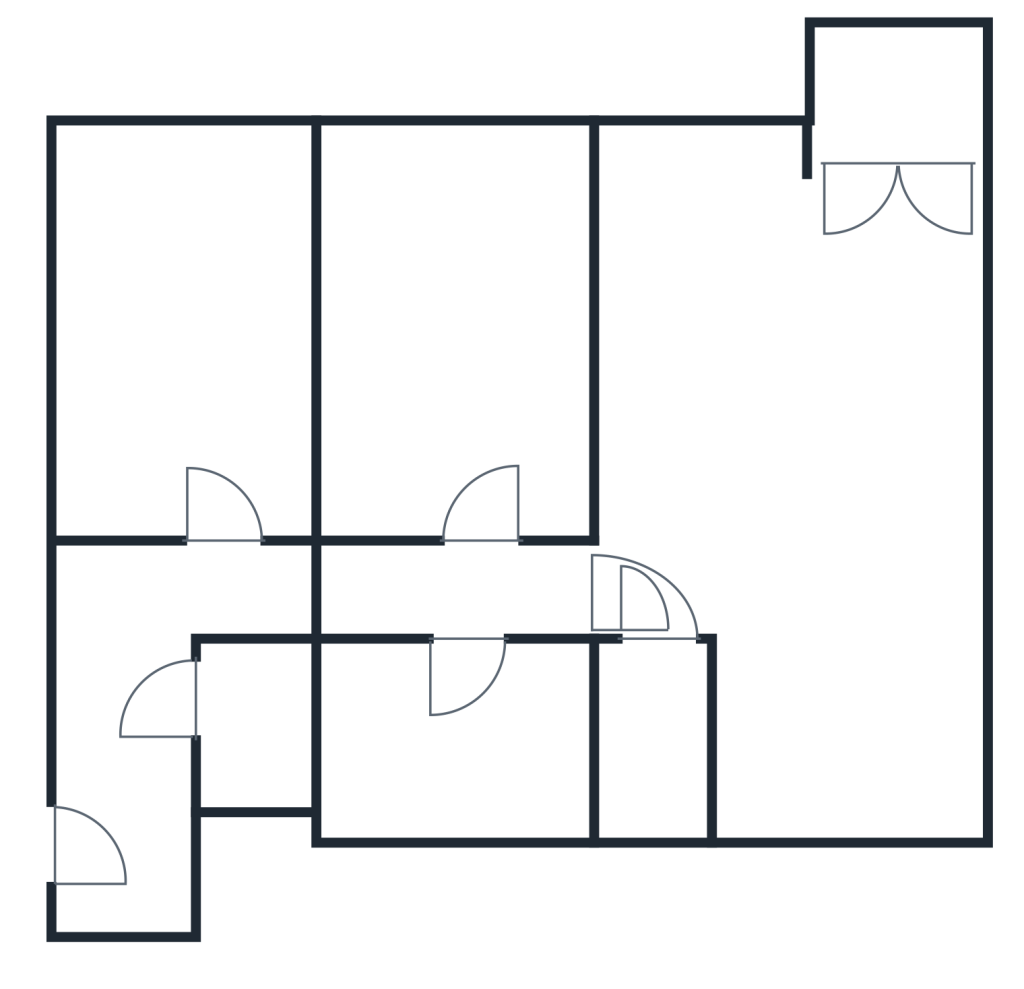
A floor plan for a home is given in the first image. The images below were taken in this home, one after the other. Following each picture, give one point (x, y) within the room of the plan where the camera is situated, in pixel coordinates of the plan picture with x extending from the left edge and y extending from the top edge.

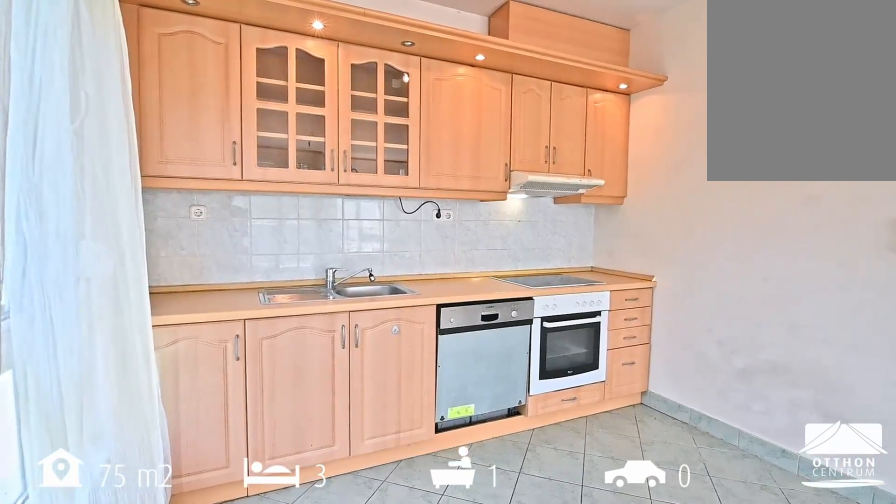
(797, 444)
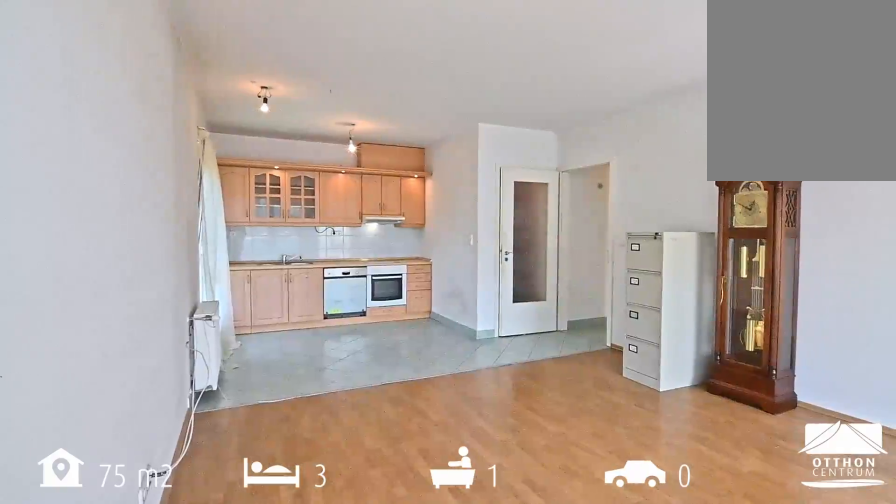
(797, 444)
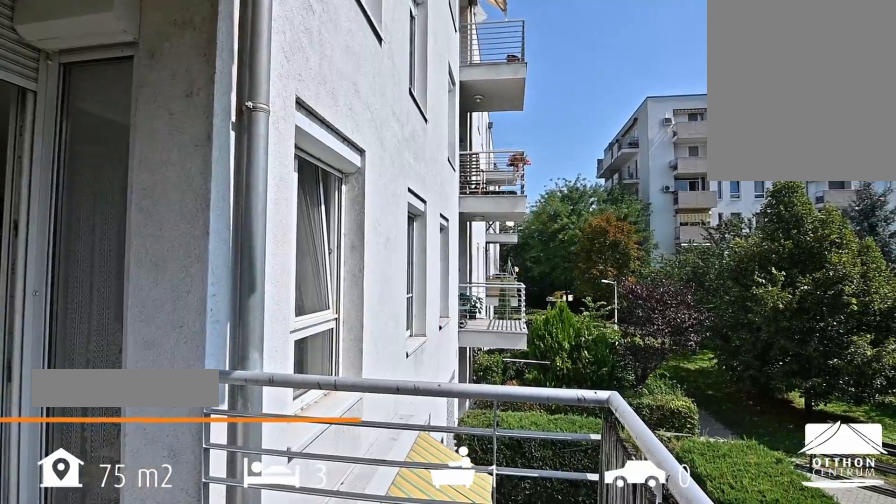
(901, 82)
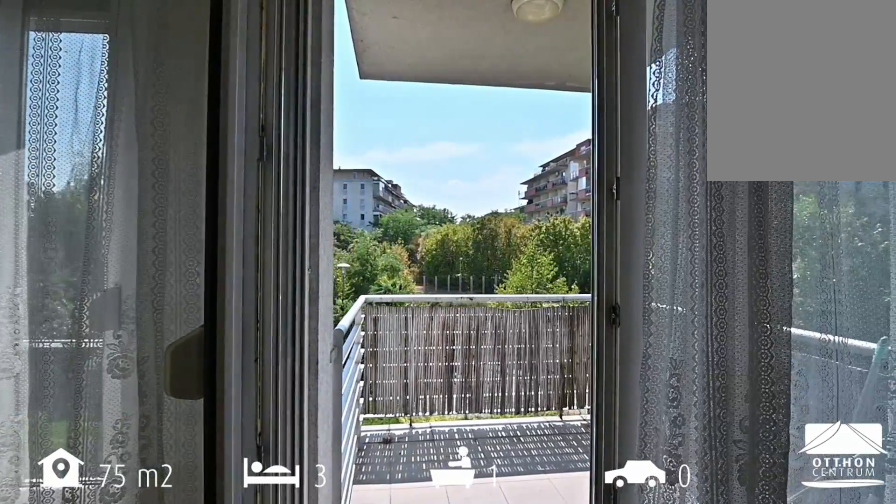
(901, 83)
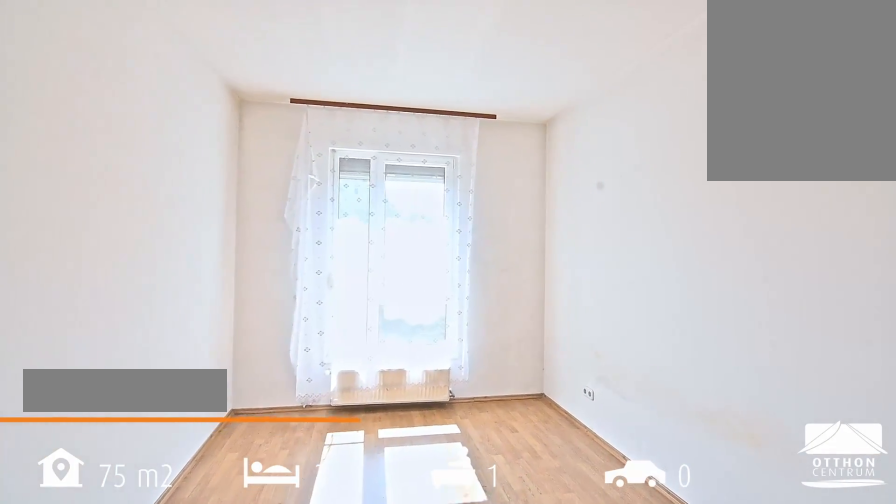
(443, 331)
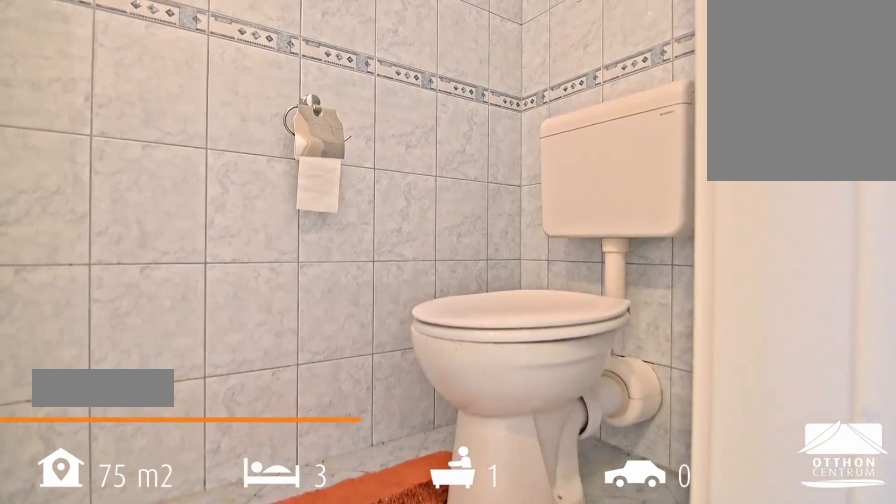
(250, 725)
